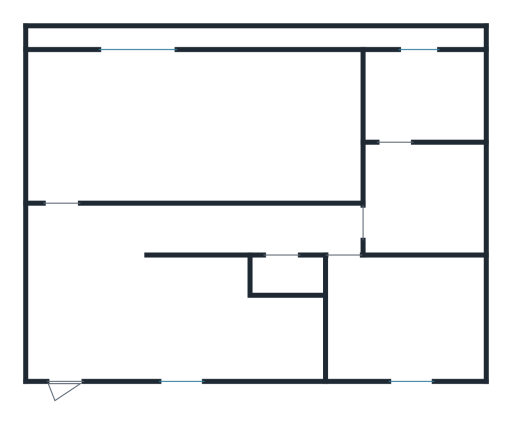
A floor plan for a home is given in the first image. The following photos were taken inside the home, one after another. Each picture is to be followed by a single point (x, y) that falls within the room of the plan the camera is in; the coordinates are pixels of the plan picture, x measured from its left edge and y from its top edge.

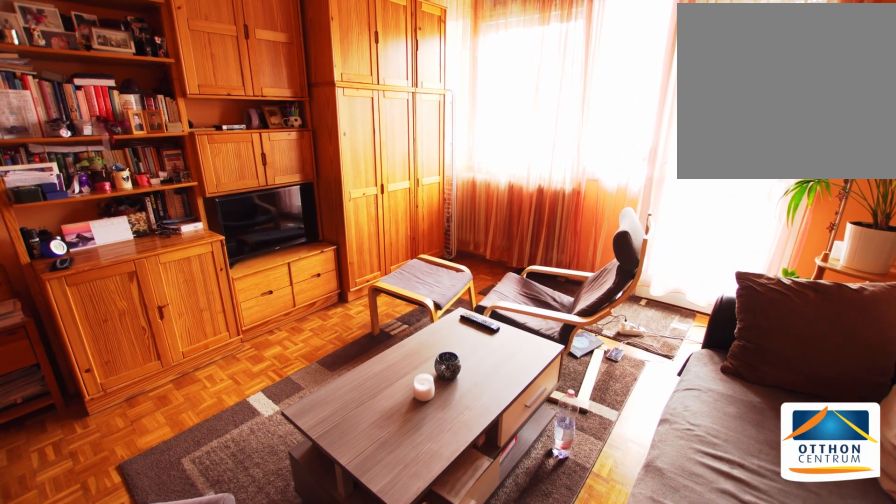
(190, 122)
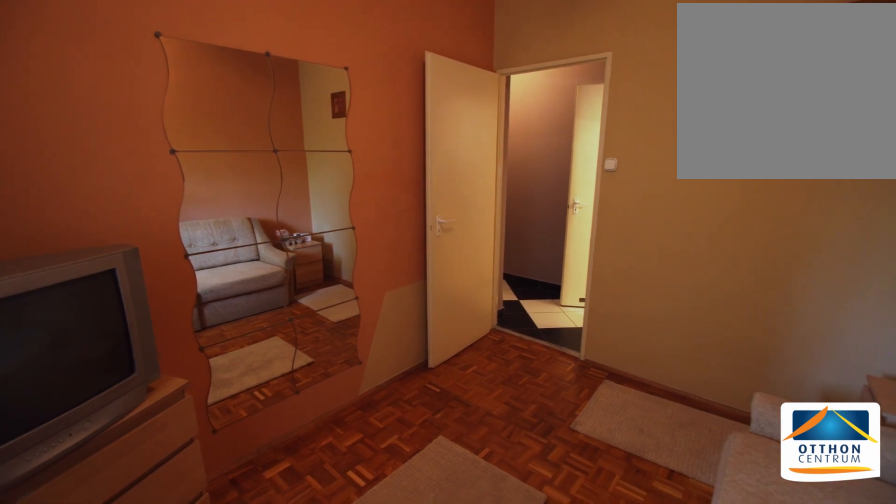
(409, 317)
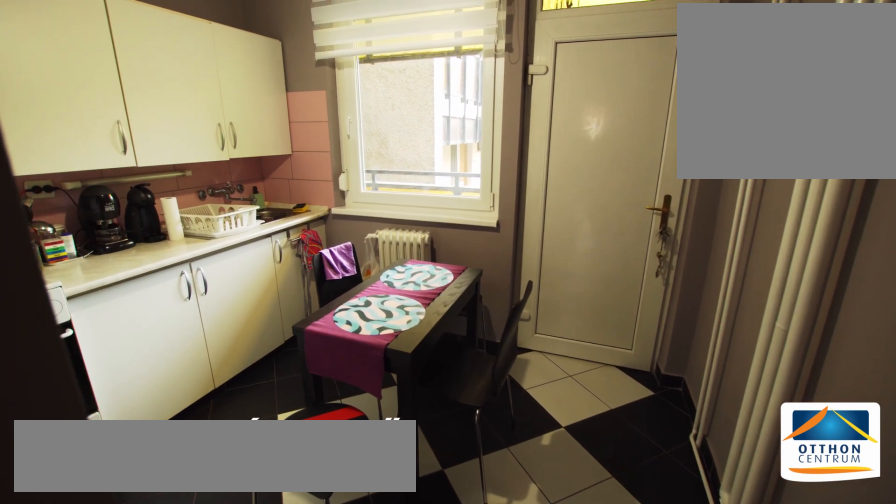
(177, 317)
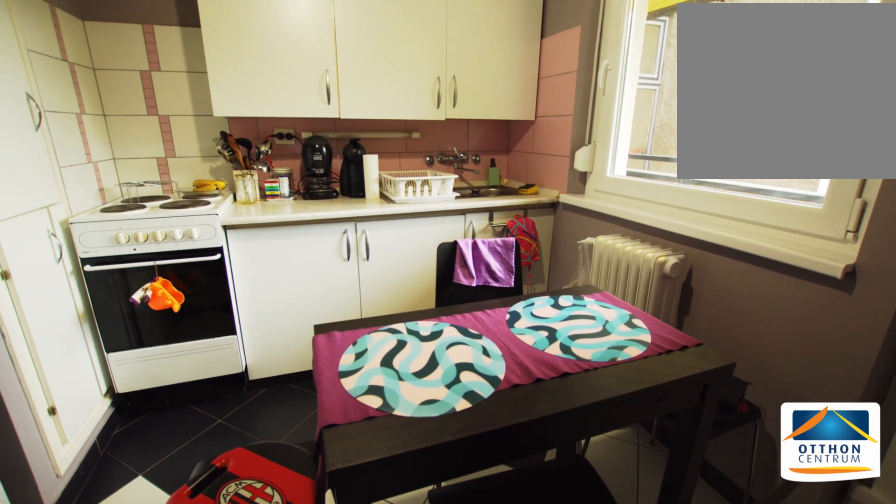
(177, 317)
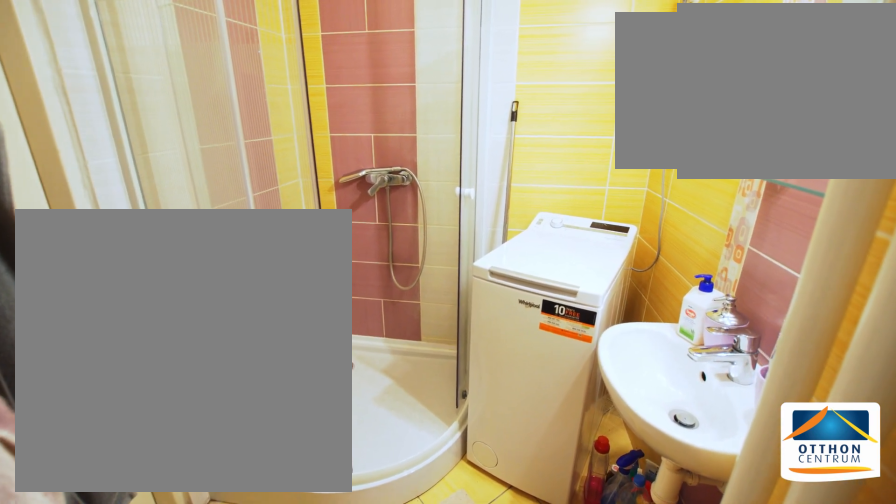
(432, 204)
